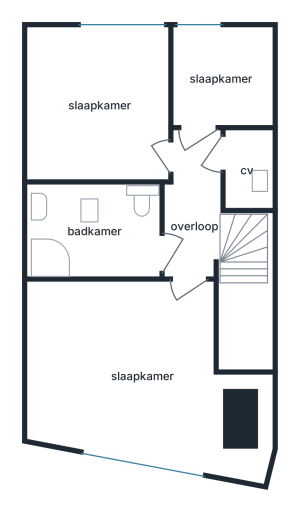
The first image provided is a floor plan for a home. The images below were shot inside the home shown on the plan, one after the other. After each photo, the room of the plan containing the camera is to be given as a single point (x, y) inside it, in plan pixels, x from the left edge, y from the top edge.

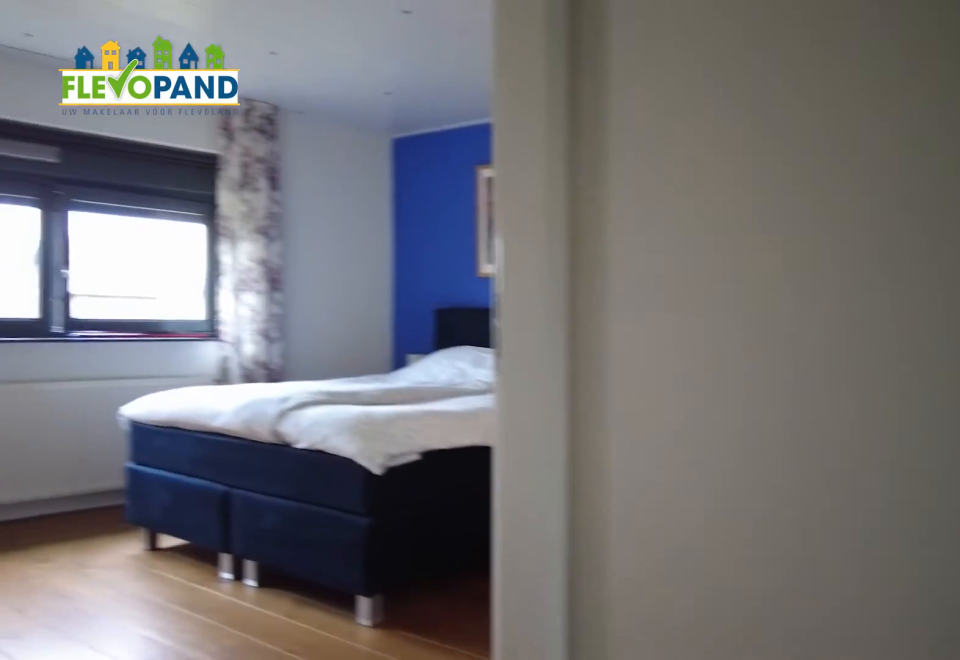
(193, 205)
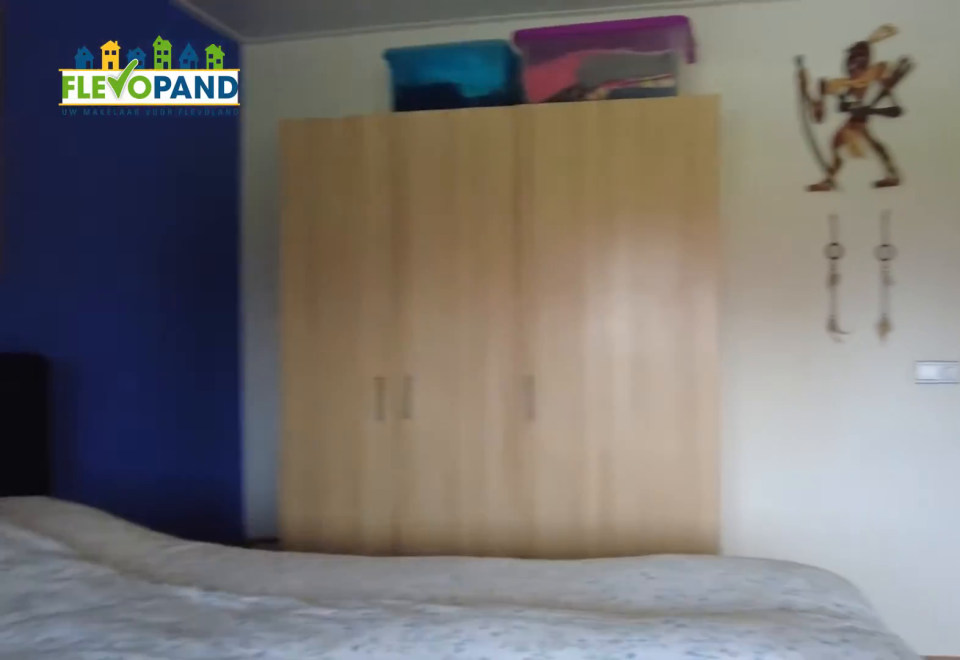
(137, 395)
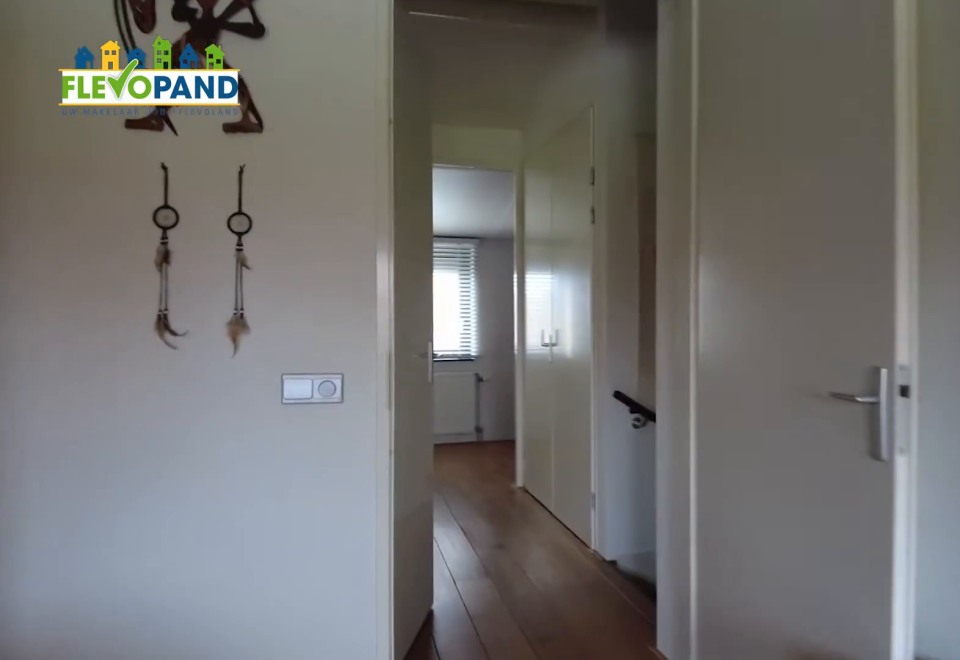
(137, 395)
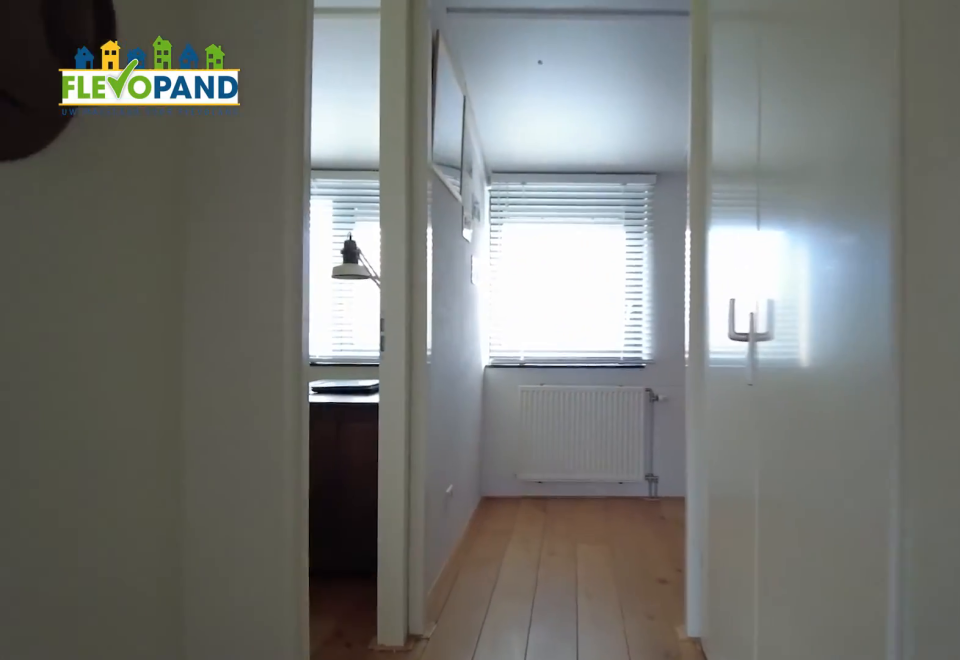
(193, 205)
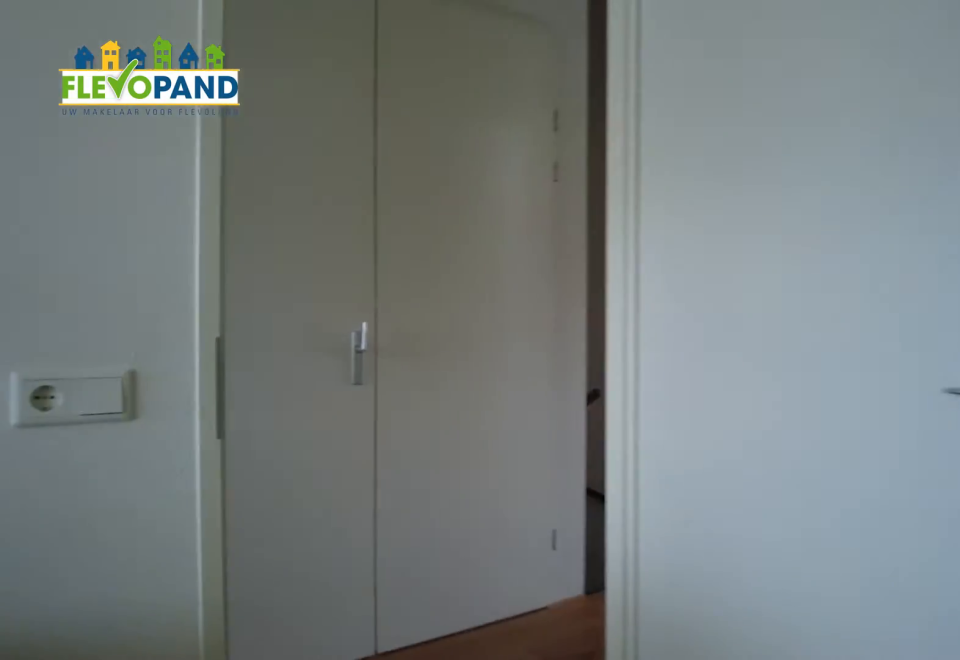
(44, 105)
